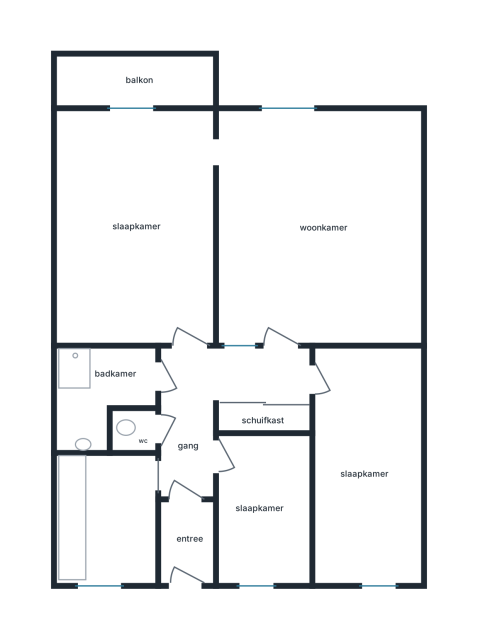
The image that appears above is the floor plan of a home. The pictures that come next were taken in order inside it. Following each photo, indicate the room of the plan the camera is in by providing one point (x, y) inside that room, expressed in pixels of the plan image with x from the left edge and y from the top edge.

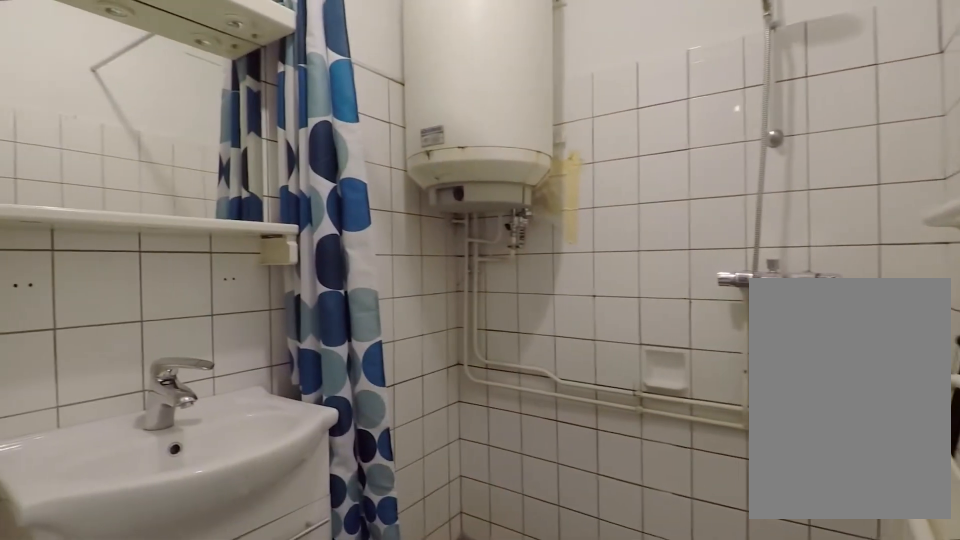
(101, 389)
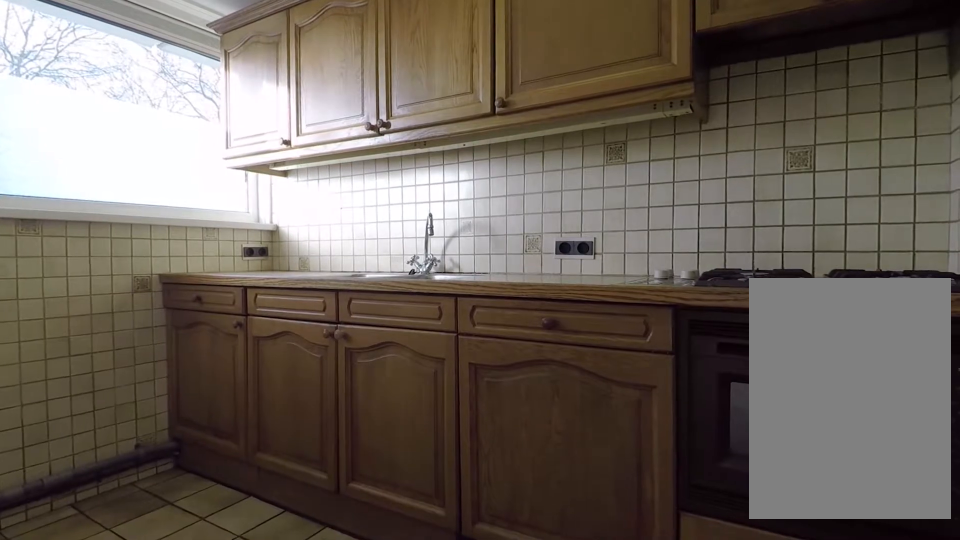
(106, 519)
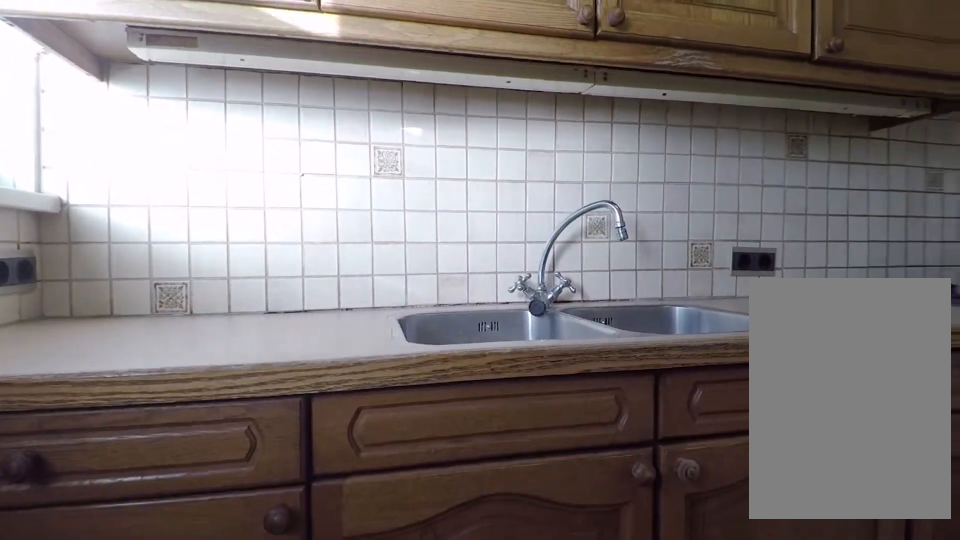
(106, 519)
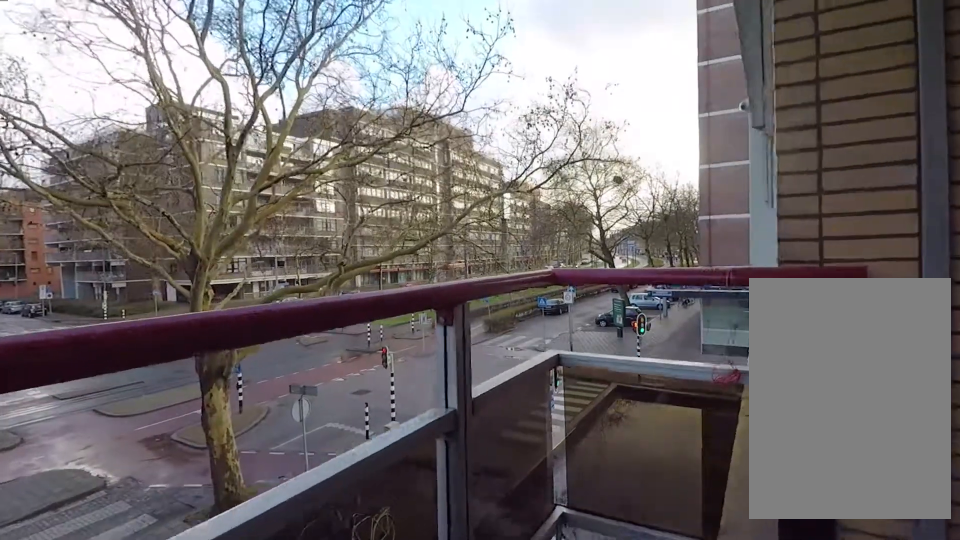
(134, 79)
